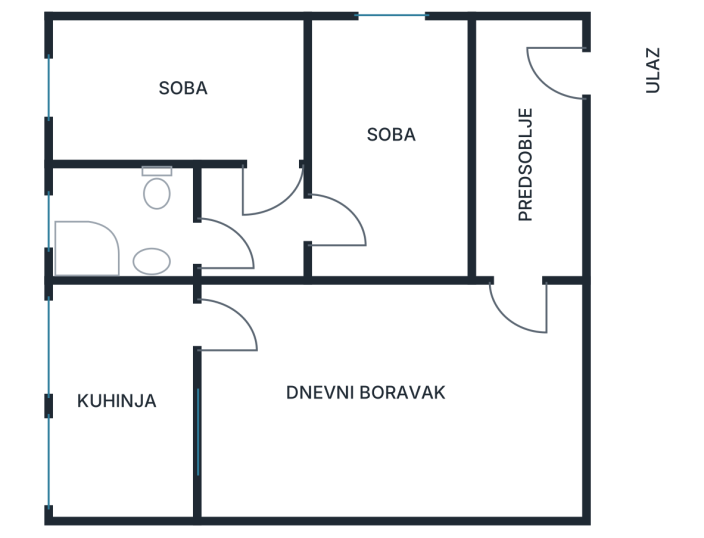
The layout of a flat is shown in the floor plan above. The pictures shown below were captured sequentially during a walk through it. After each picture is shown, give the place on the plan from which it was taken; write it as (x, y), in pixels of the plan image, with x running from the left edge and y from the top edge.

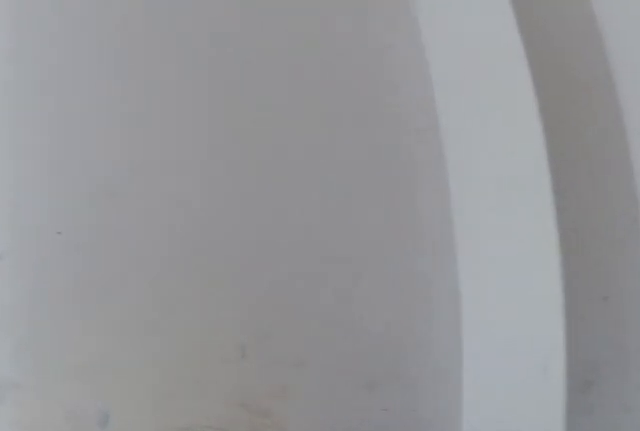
(332, 210)
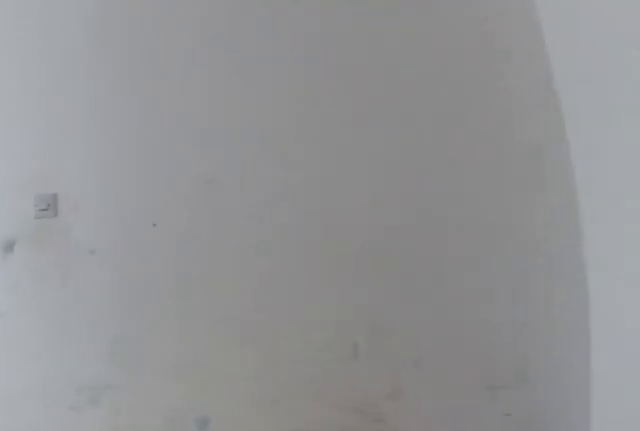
(336, 211)
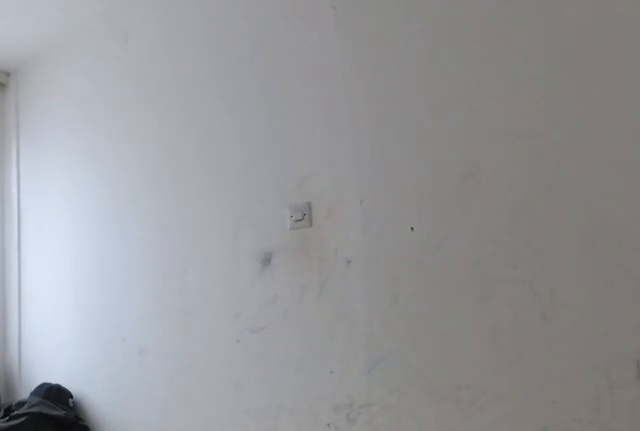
(344, 227)
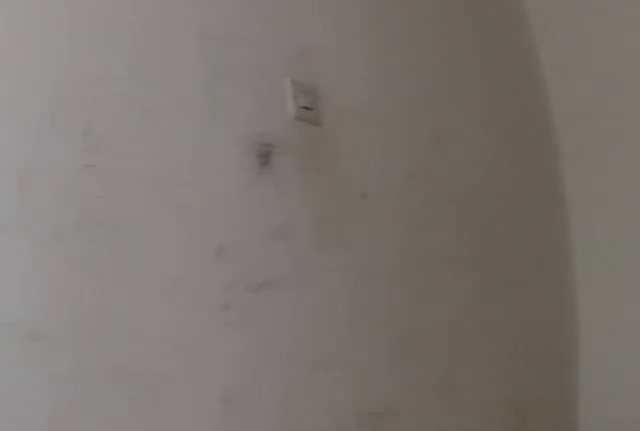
(358, 76)
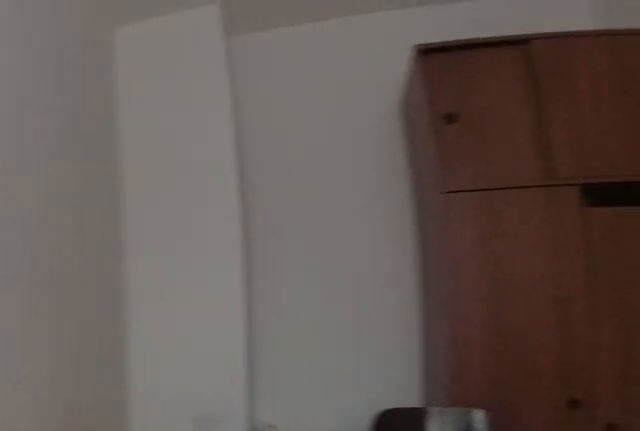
(358, 65)
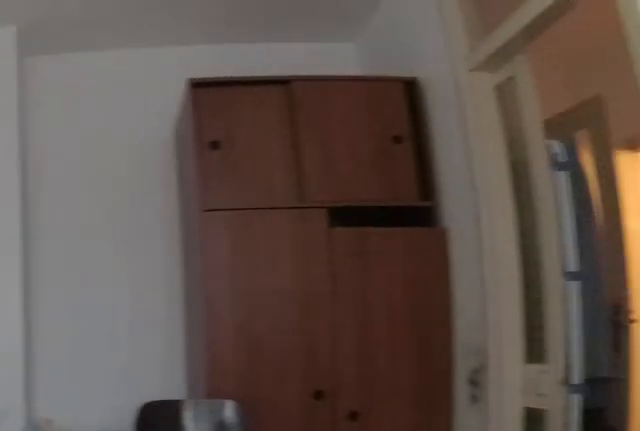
(360, 60)
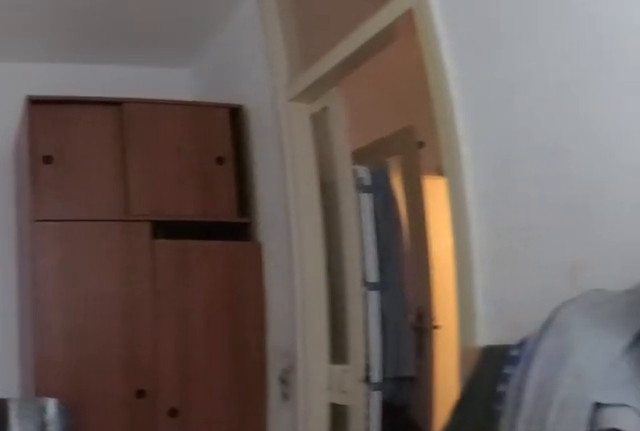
(363, 56)
